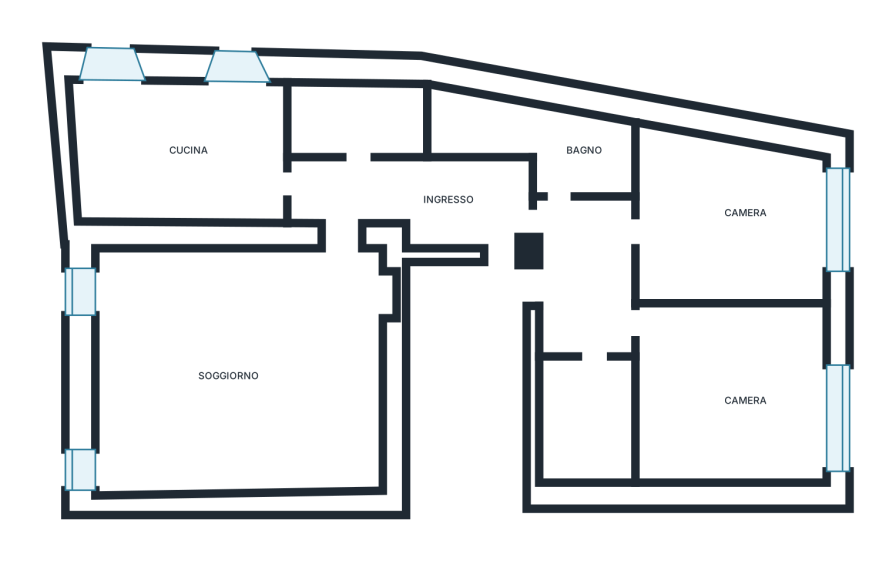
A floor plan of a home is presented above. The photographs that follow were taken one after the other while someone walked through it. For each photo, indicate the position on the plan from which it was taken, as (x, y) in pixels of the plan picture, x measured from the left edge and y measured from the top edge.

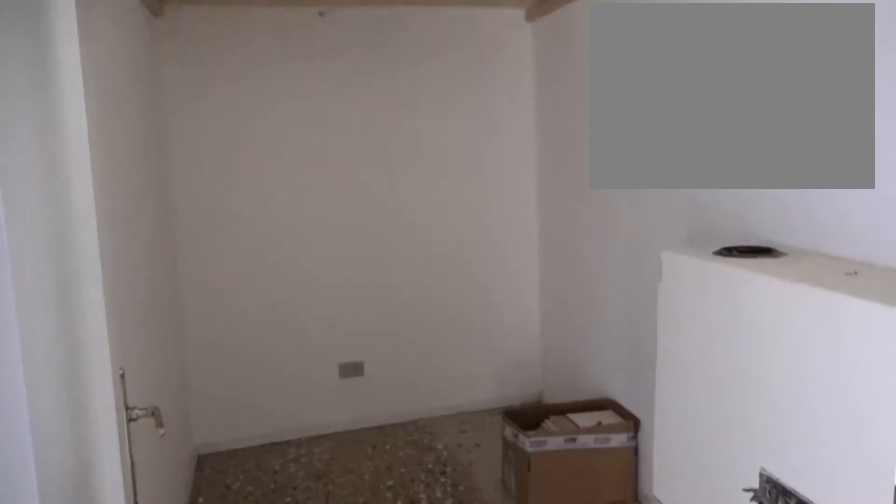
(595, 358)
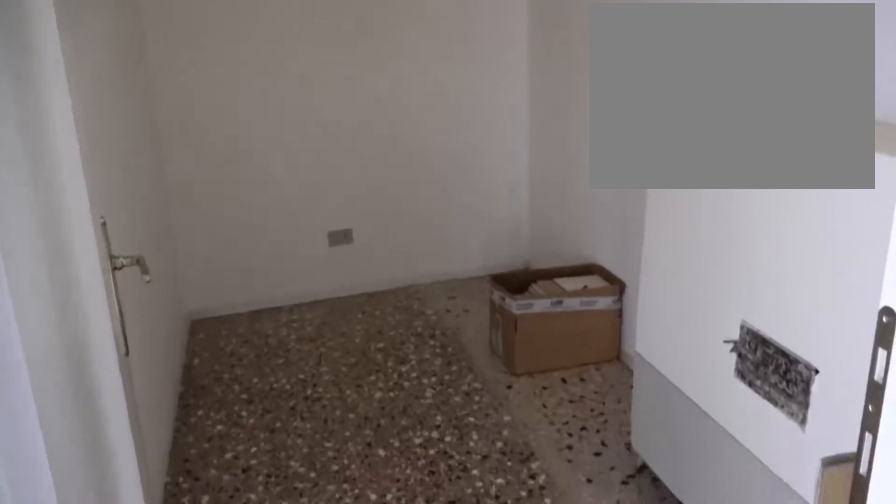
(593, 358)
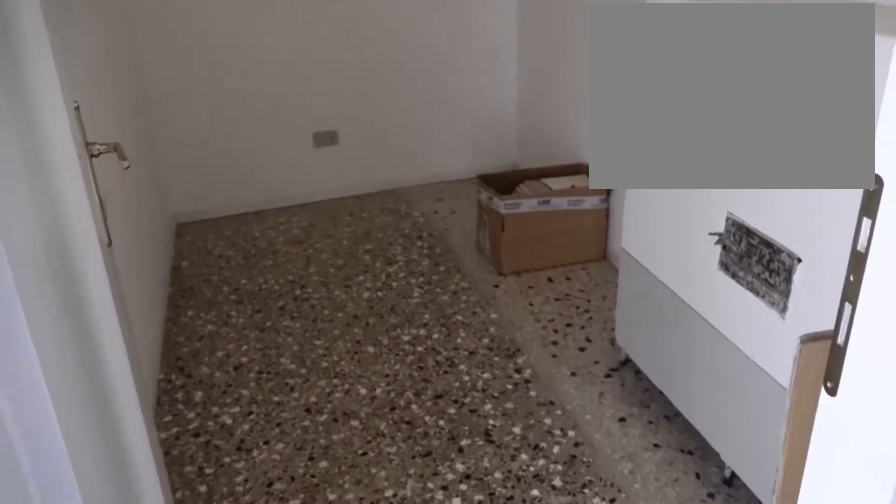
(595, 358)
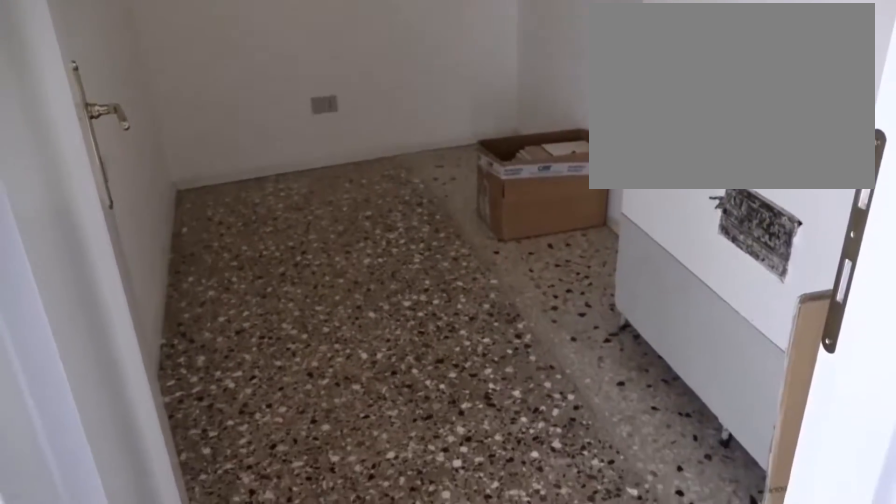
(597, 358)
